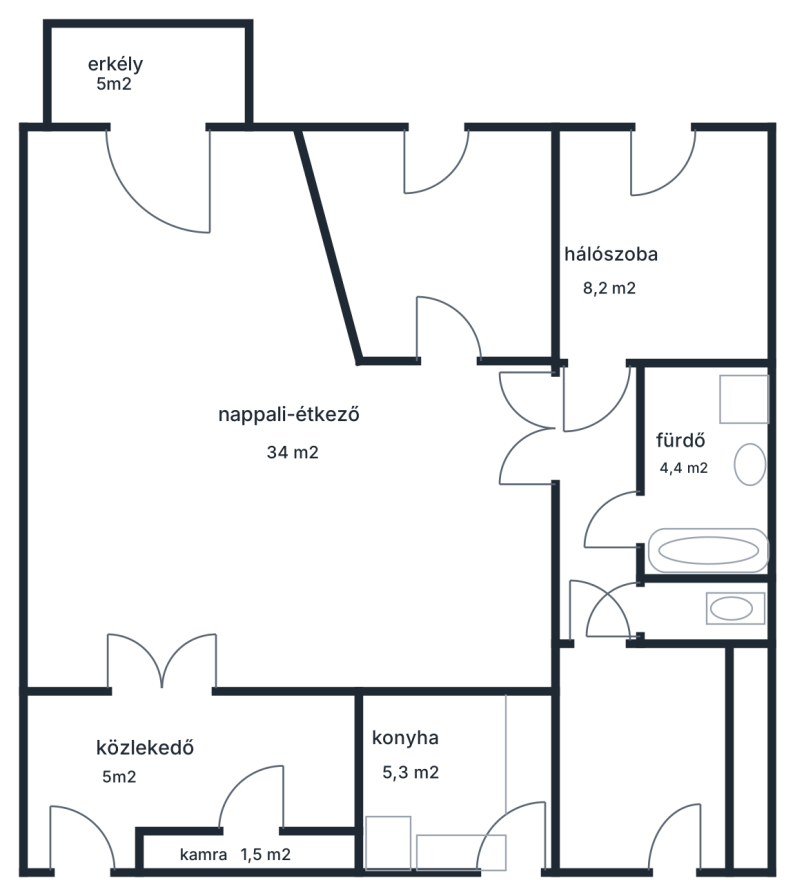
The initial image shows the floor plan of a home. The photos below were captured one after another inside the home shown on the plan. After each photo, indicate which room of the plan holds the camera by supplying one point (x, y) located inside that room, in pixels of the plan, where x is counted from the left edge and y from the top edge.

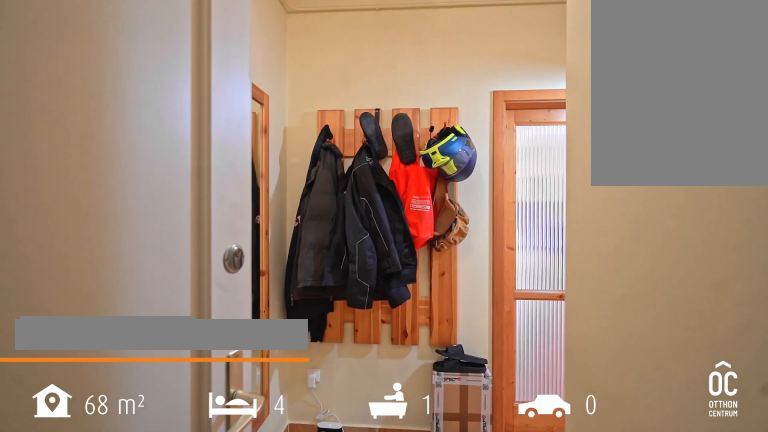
(176, 761)
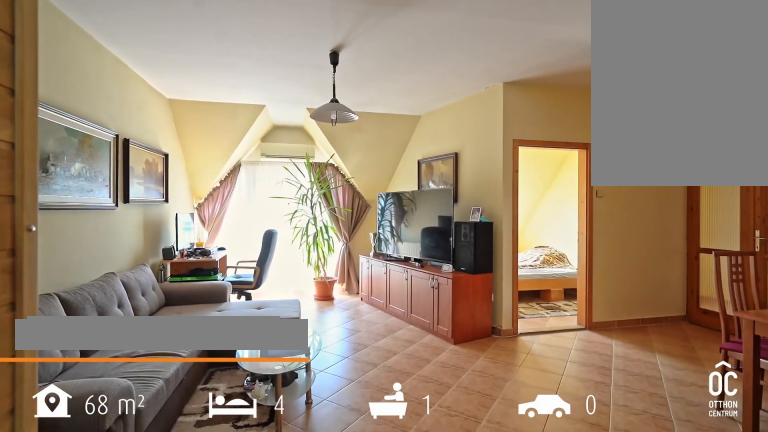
(289, 471)
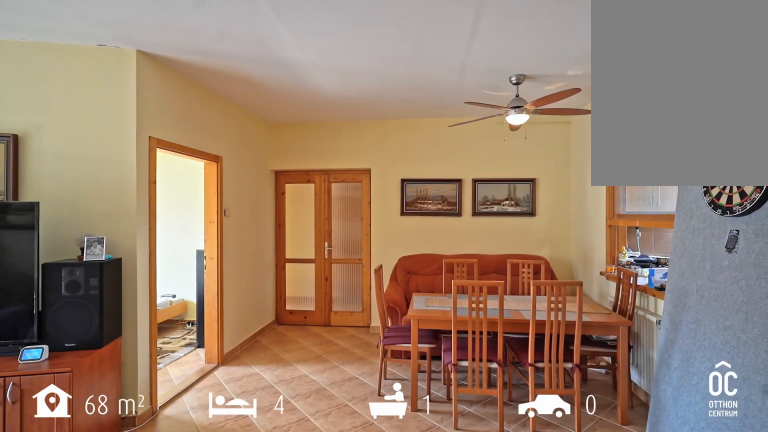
(289, 471)
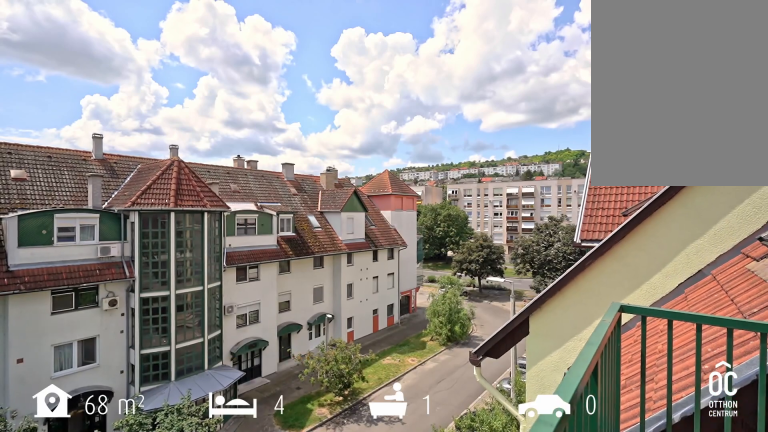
(143, 71)
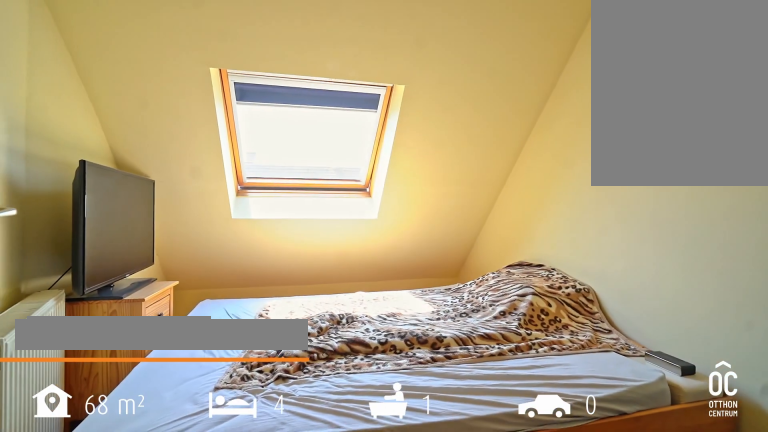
(440, 248)
